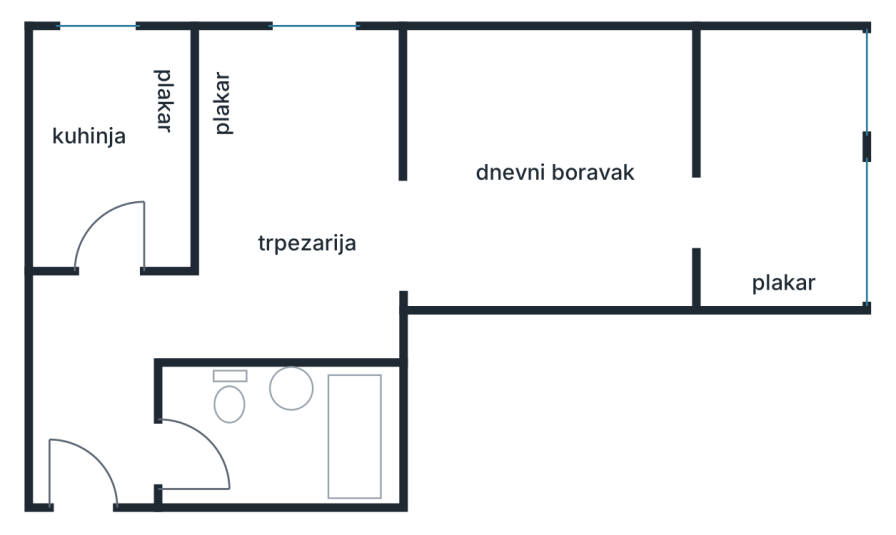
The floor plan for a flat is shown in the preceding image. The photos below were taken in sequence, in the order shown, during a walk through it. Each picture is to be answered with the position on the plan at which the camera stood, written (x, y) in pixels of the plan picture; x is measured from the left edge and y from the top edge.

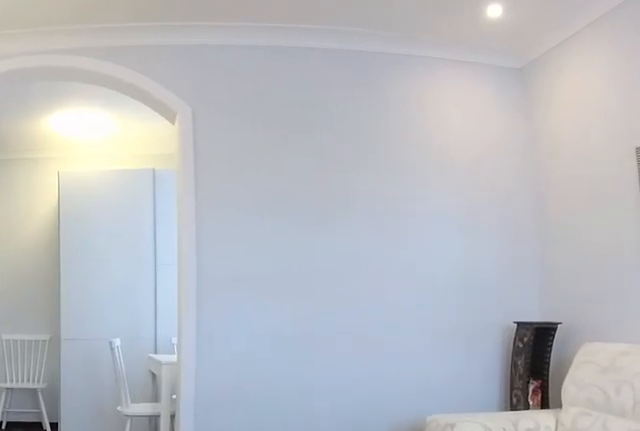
(721, 208)
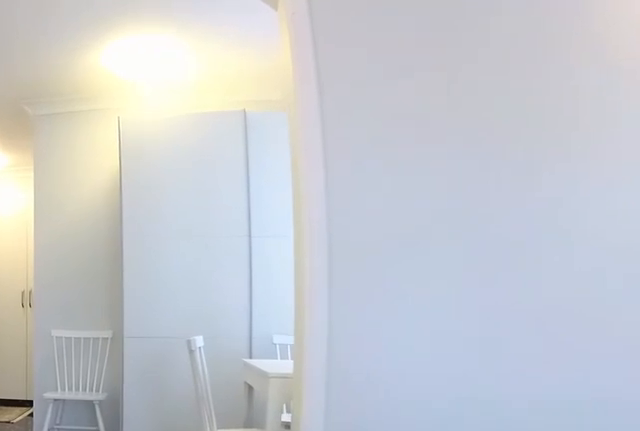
(600, 219)
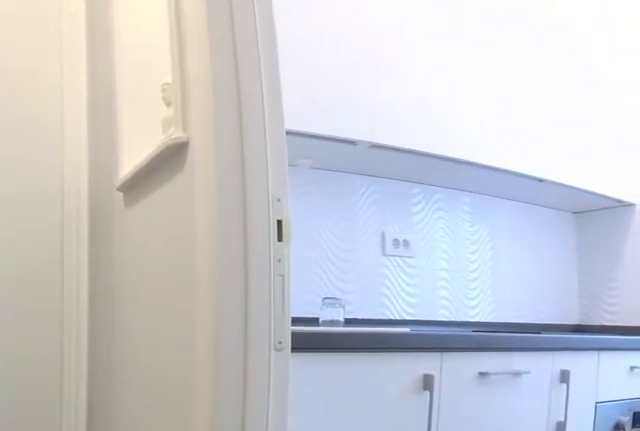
(127, 313)
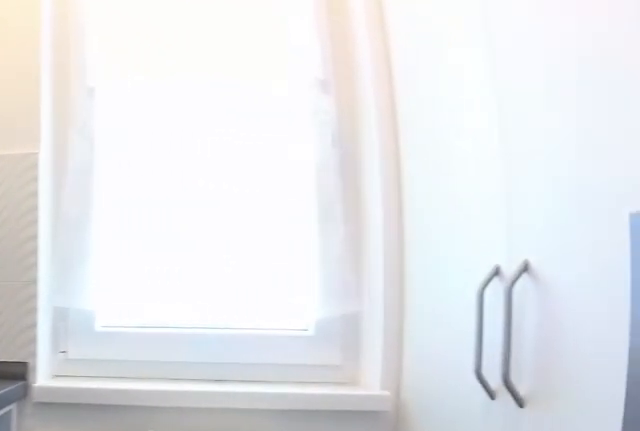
(112, 163)
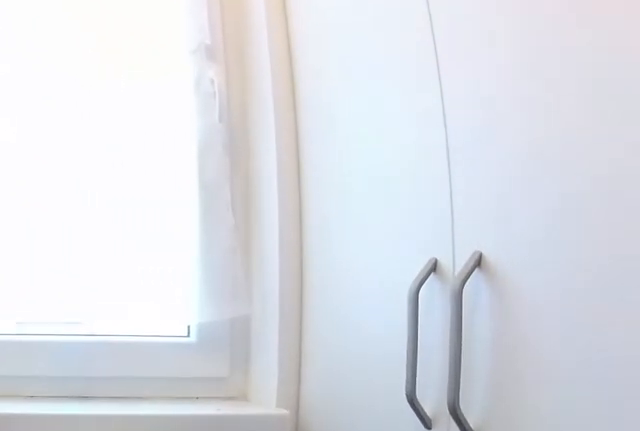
(112, 145)
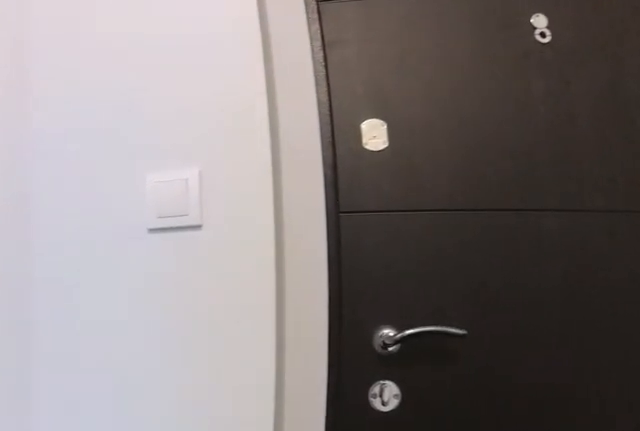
(107, 452)
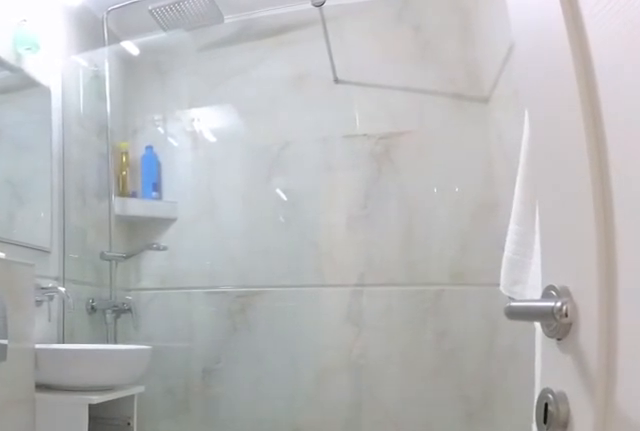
(154, 464)
